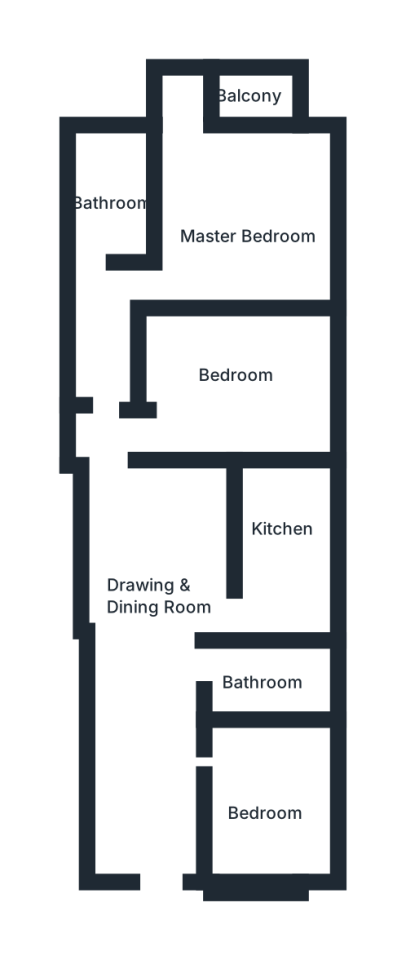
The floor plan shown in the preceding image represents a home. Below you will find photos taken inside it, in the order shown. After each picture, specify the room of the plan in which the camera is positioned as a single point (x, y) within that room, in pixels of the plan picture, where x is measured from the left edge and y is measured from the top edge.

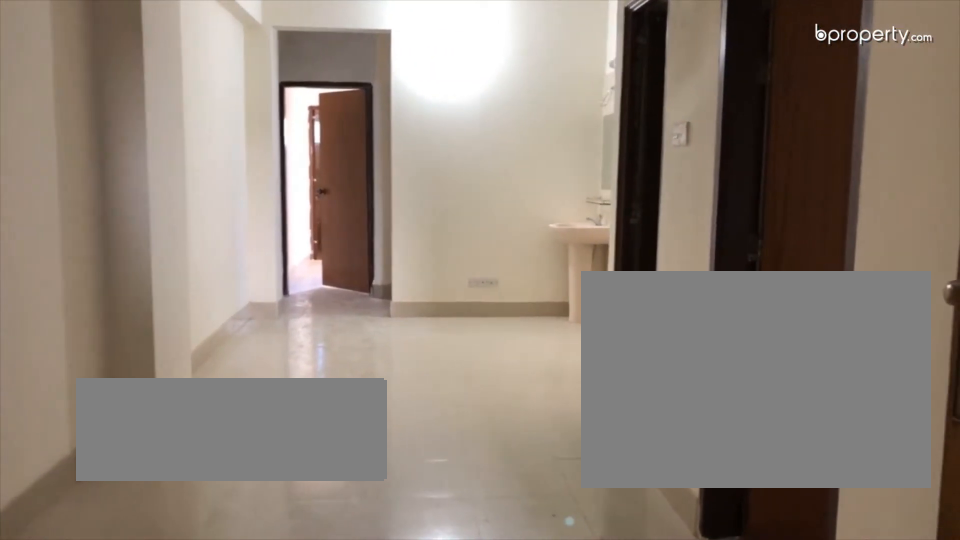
(146, 748)
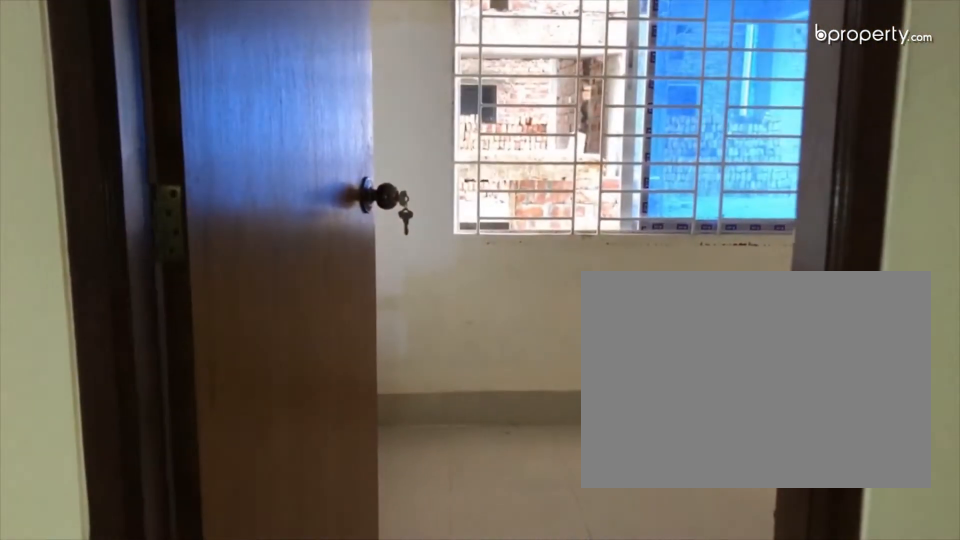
(146, 748)
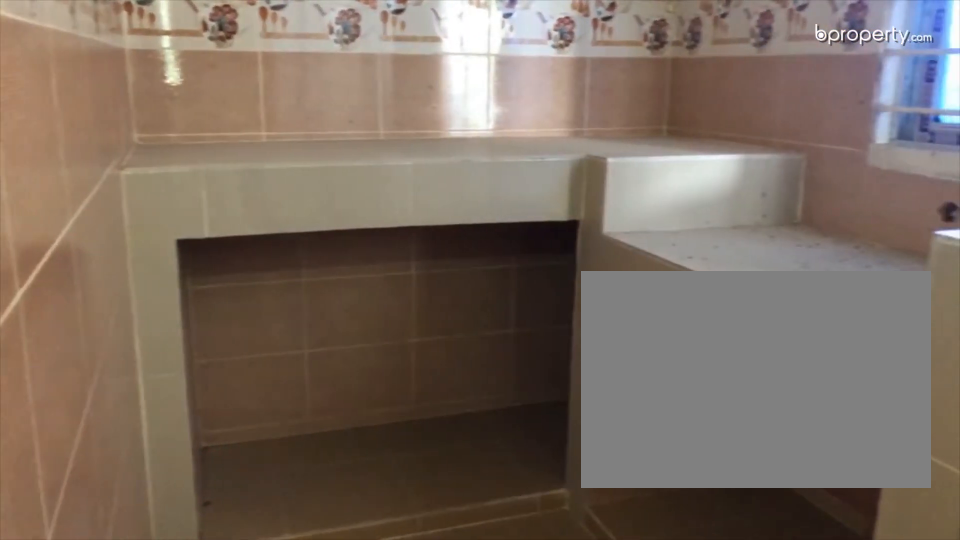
(284, 562)
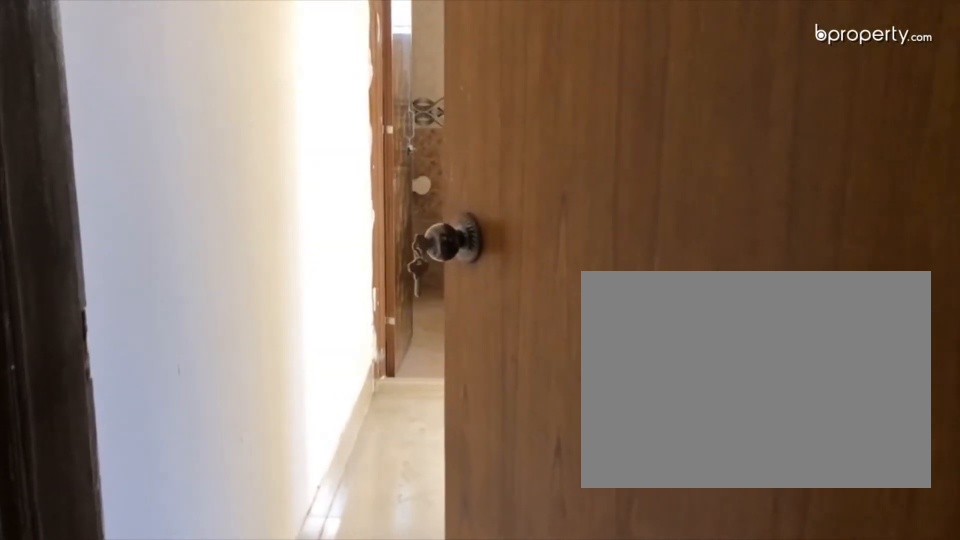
(207, 418)
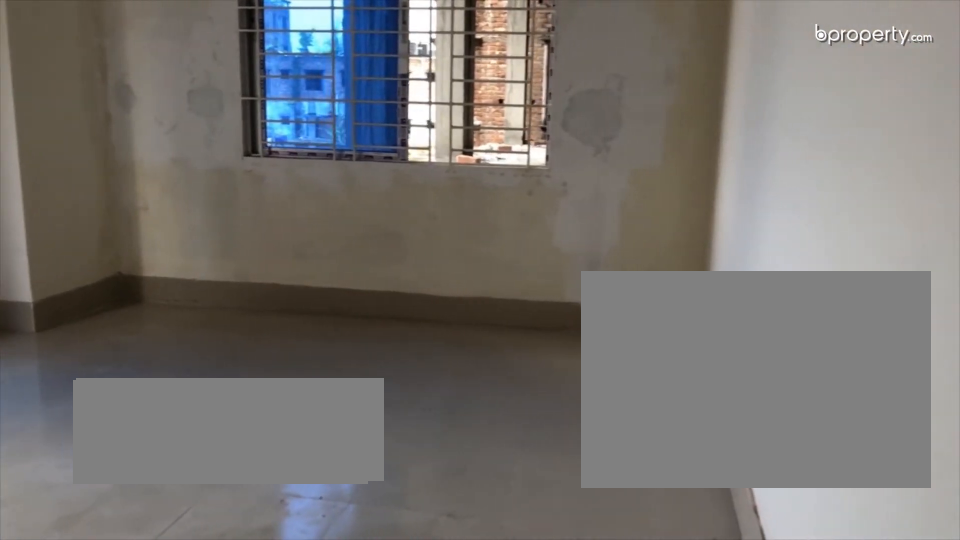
(258, 233)
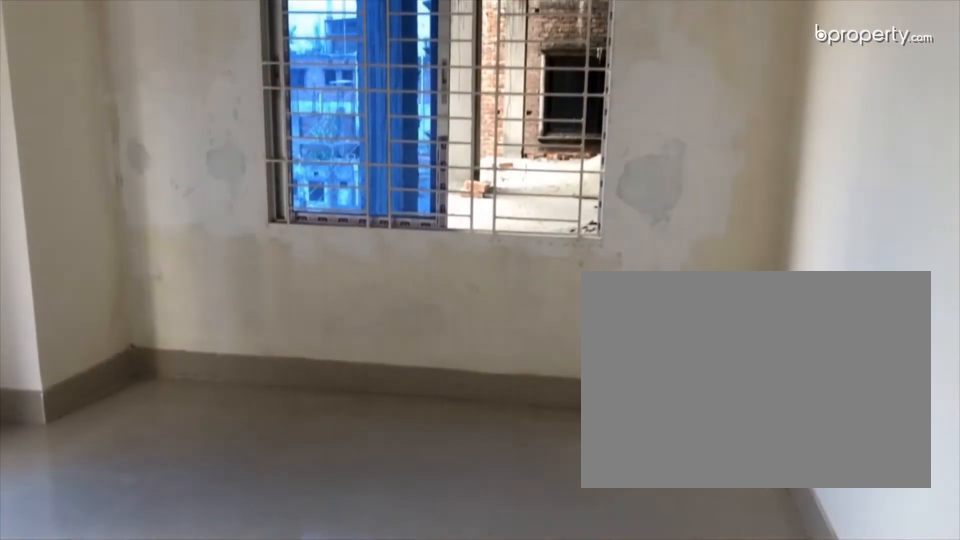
(258, 233)
